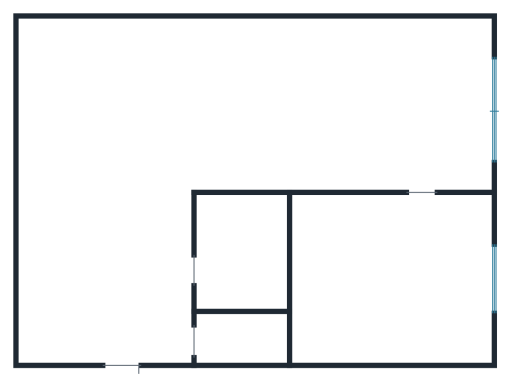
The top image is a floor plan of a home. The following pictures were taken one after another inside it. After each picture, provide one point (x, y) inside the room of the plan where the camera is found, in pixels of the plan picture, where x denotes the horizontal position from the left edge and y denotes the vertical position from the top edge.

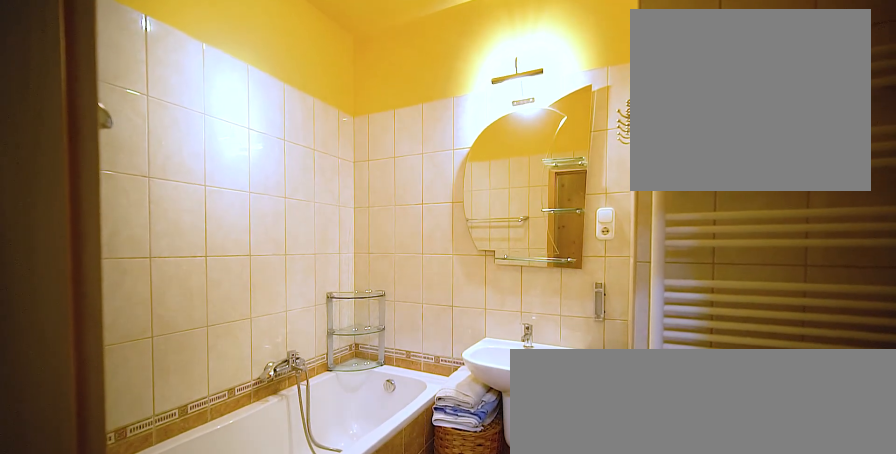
(239, 257)
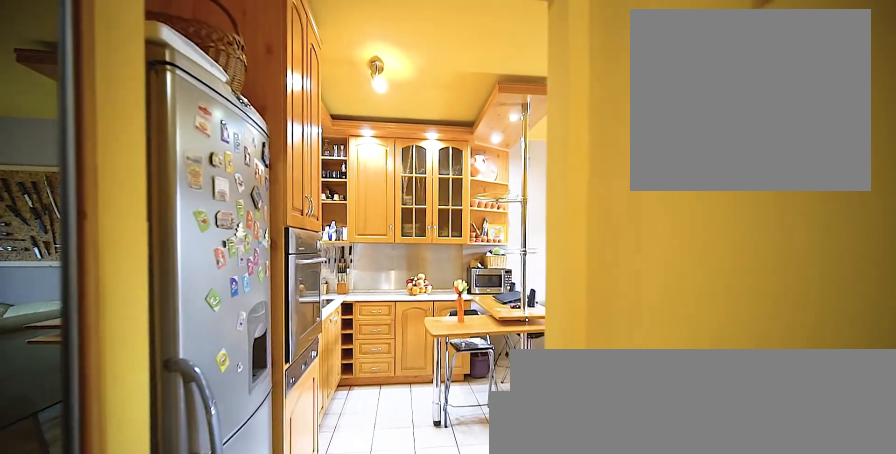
(109, 268)
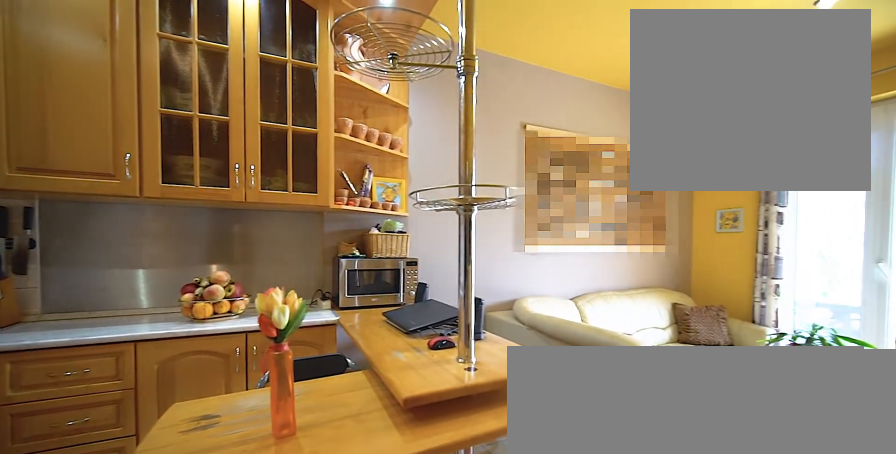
(227, 114)
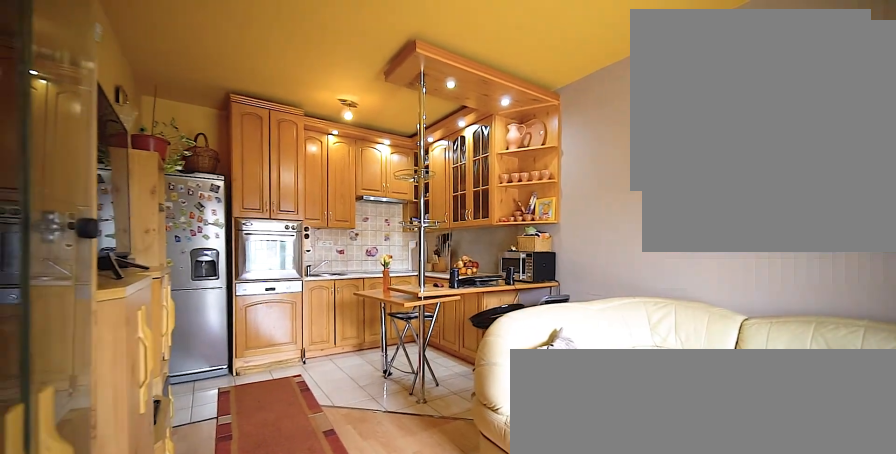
(226, 115)
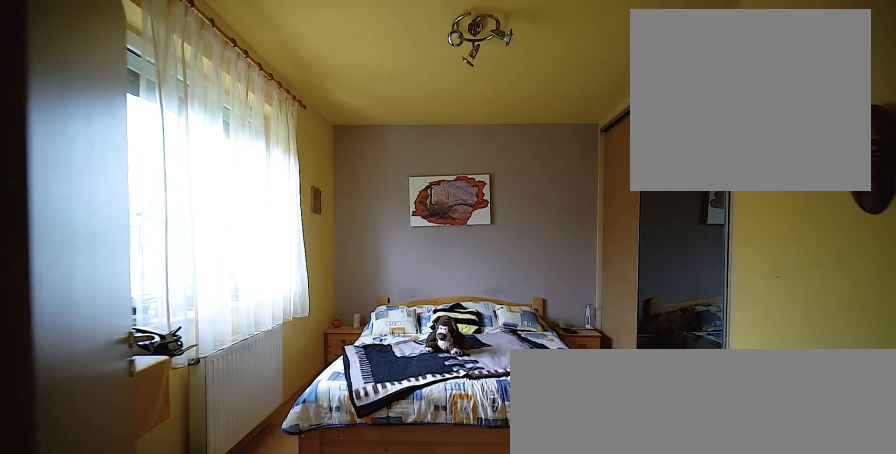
(389, 280)
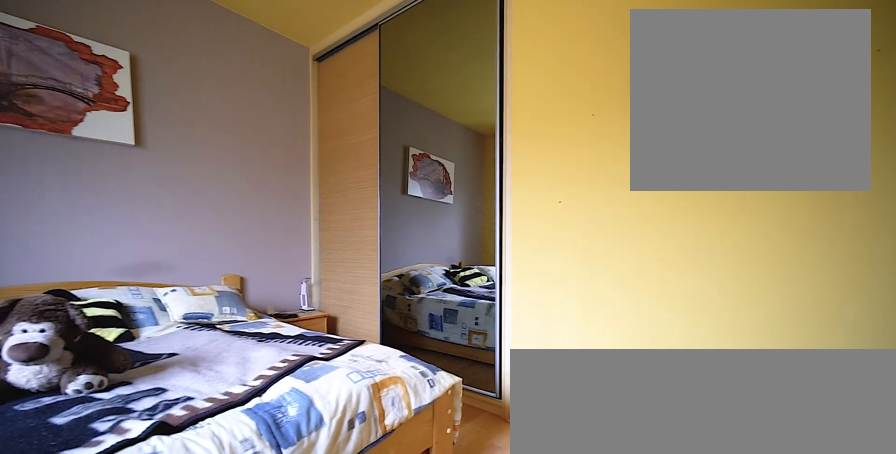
(389, 280)
